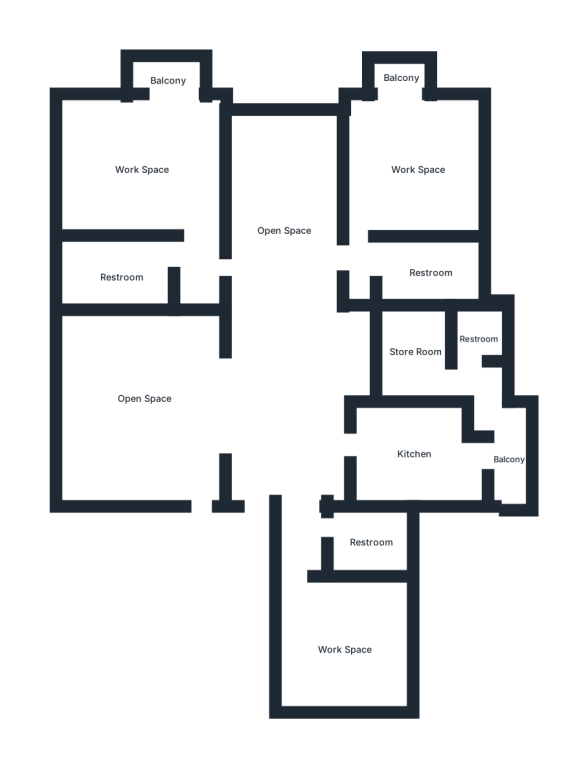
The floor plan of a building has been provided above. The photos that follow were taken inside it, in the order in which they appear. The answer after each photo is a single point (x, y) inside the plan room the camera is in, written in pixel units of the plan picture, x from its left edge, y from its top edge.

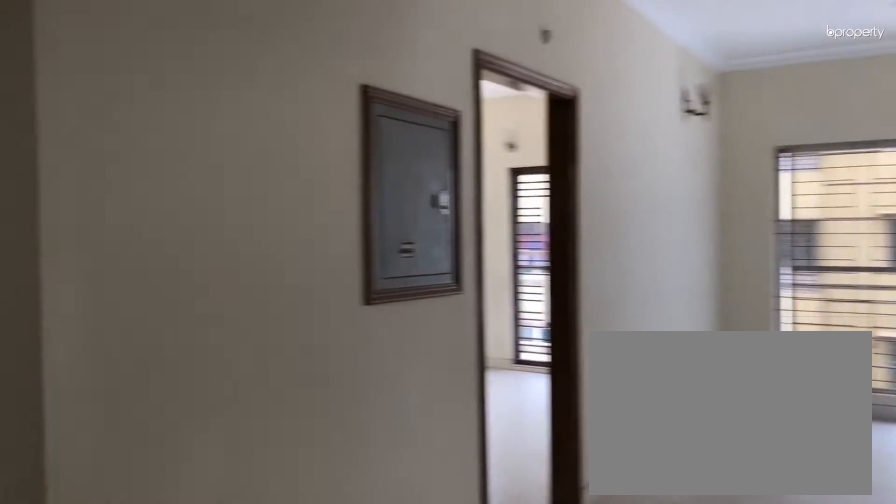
(189, 402)
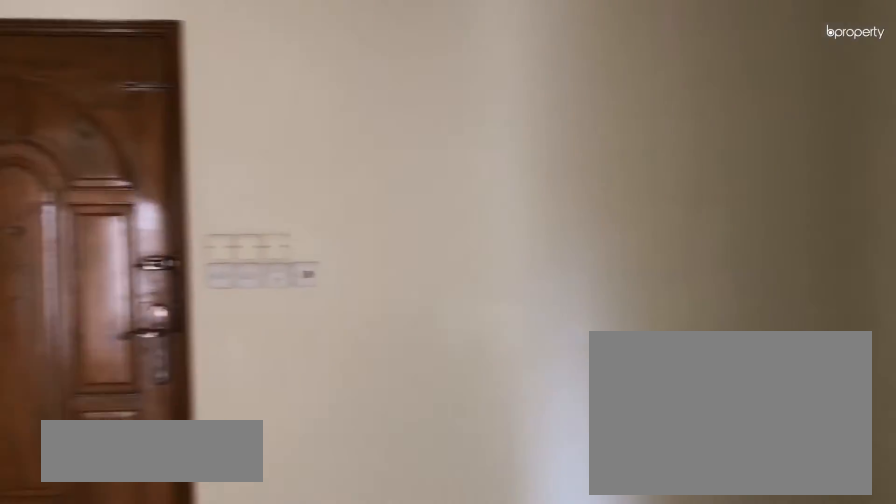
(189, 402)
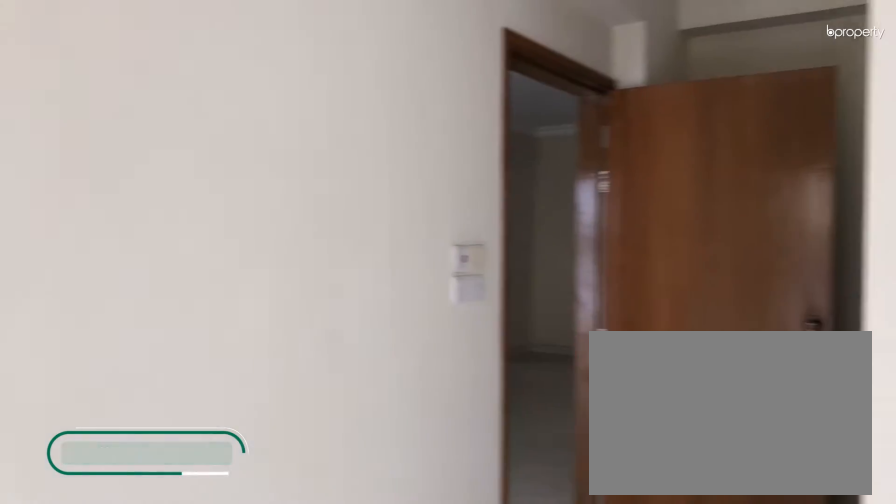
(143, 170)
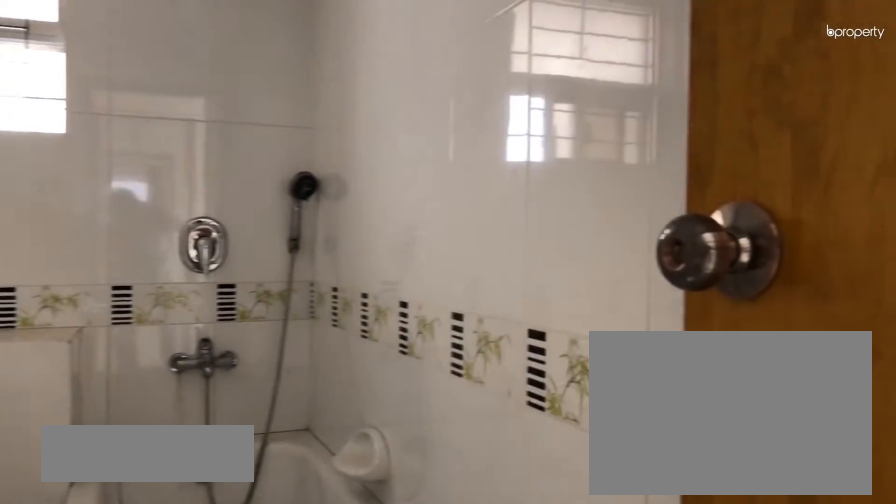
(134, 265)
